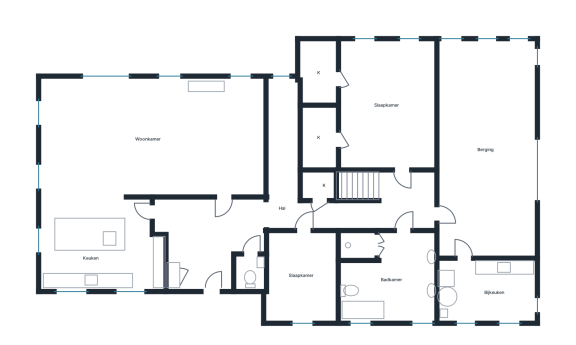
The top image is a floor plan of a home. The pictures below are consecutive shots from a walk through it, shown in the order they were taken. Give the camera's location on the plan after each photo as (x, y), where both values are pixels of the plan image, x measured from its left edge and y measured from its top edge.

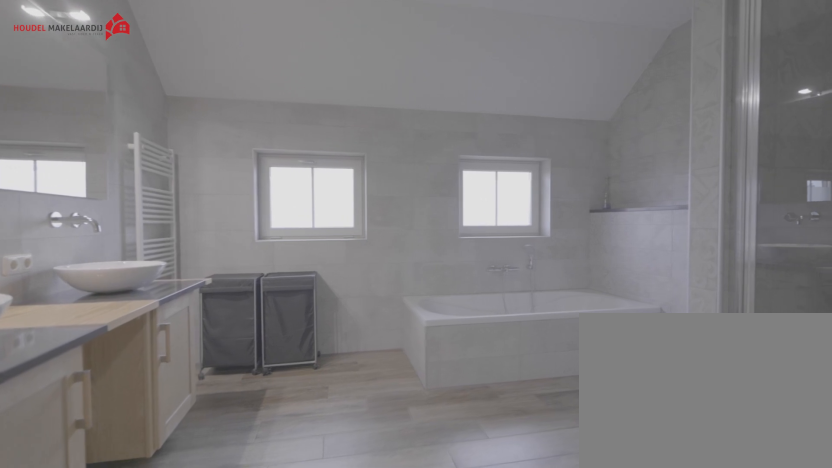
(408, 233)
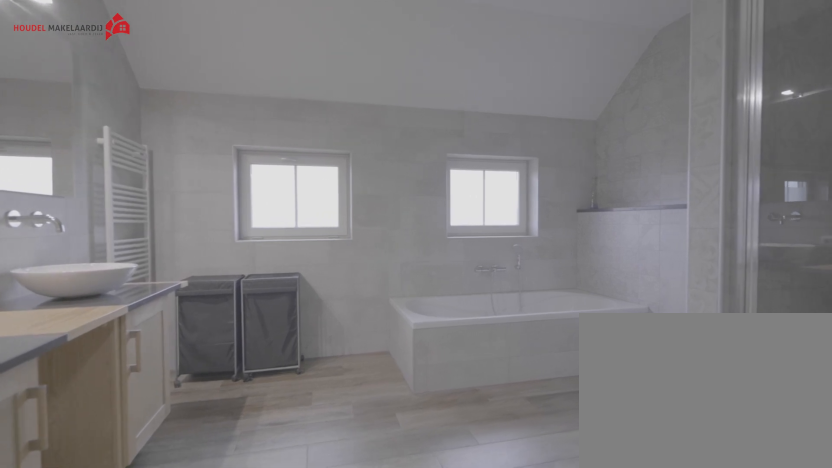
(408, 234)
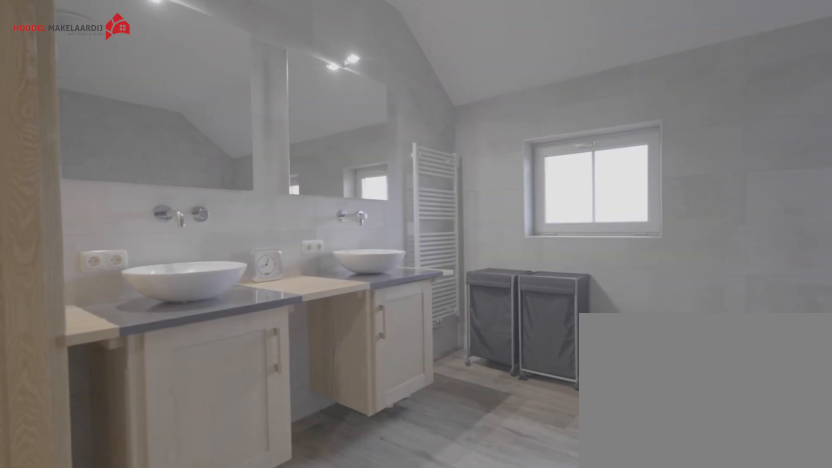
(401, 235)
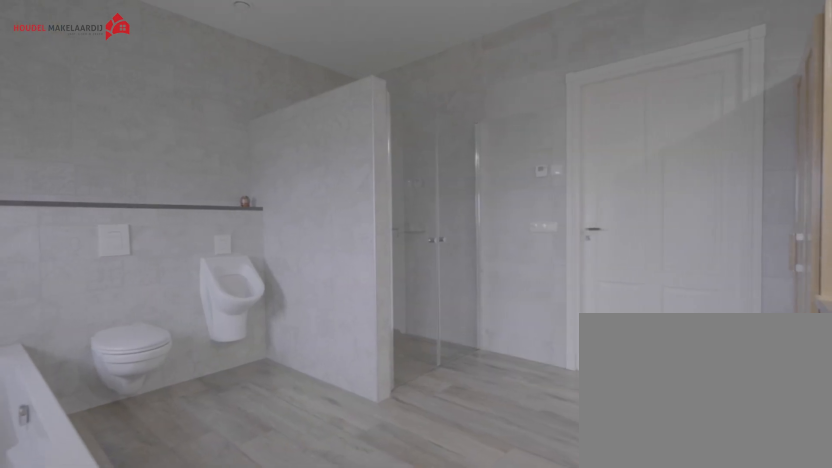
(412, 301)
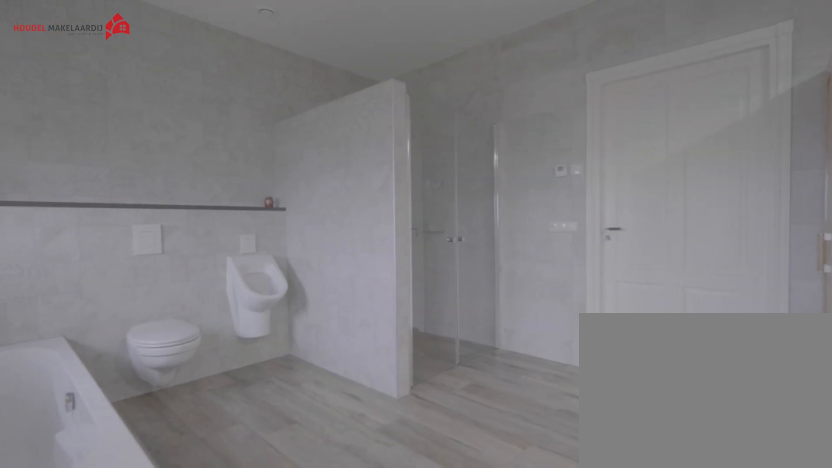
(412, 301)
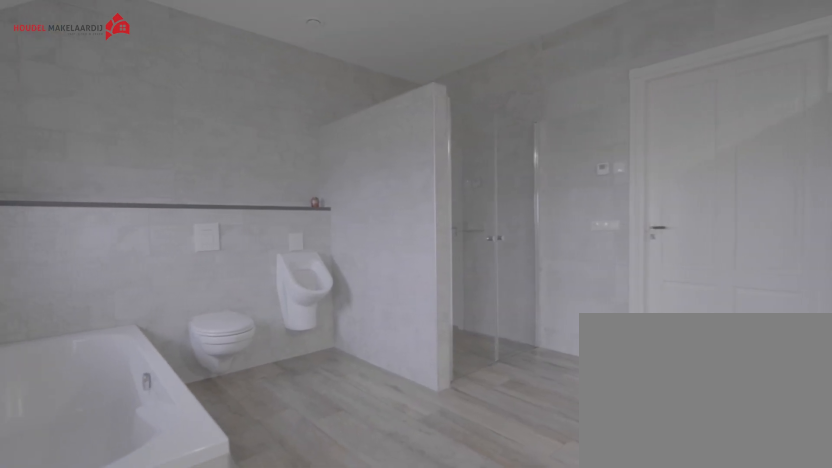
(412, 301)
